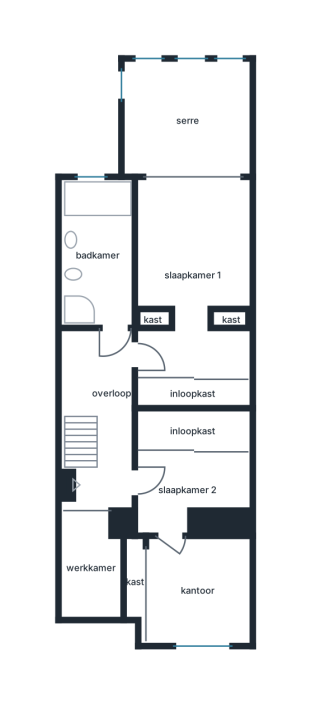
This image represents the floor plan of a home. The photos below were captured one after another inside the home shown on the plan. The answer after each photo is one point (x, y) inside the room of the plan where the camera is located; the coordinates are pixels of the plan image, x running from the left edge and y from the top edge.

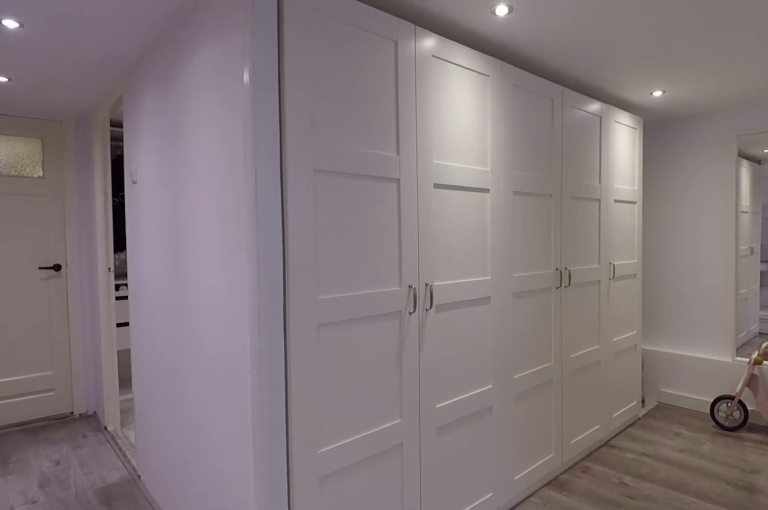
(187, 487)
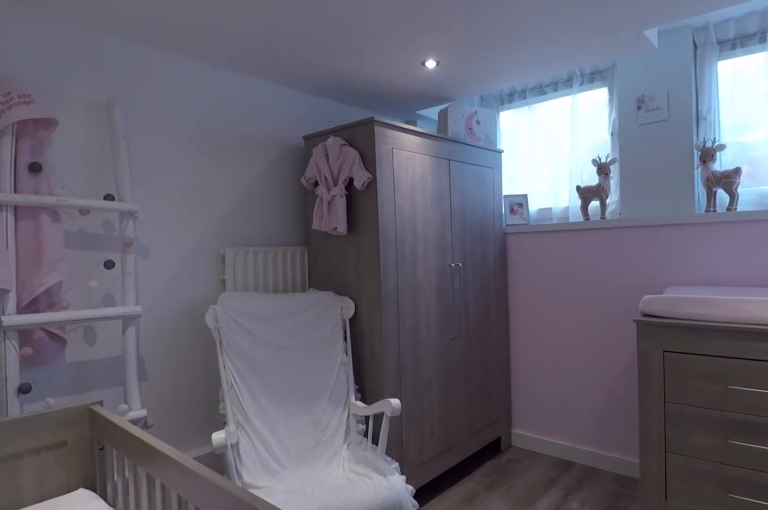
(197, 591)
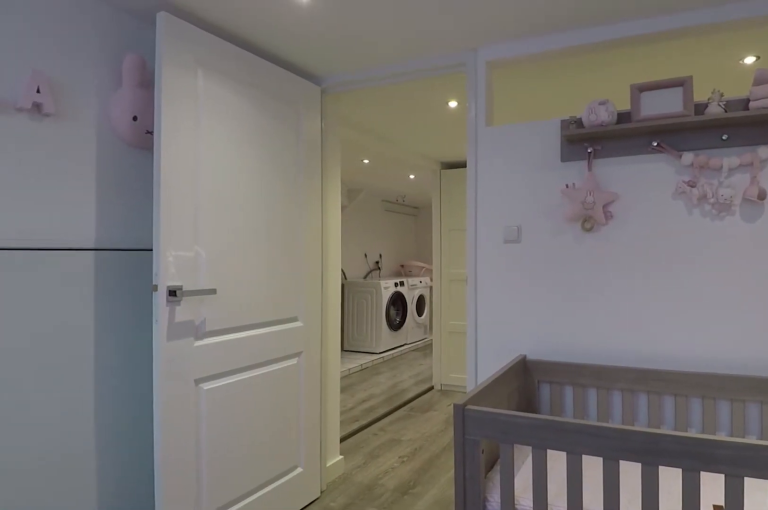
(197, 591)
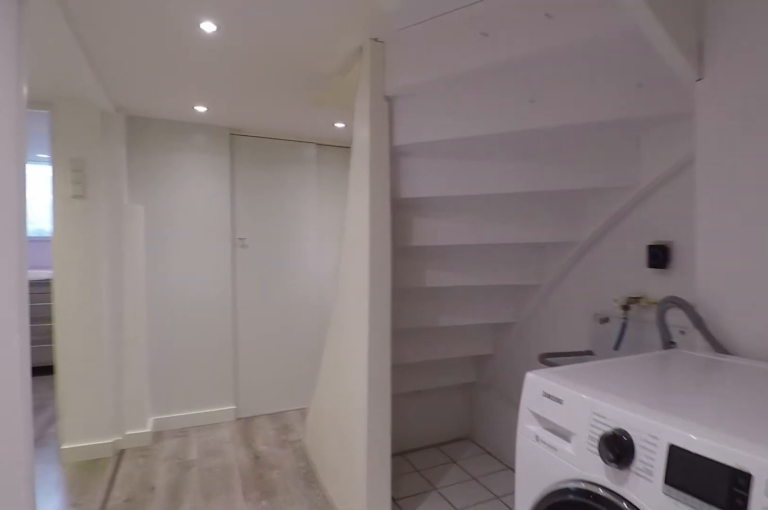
(104, 428)
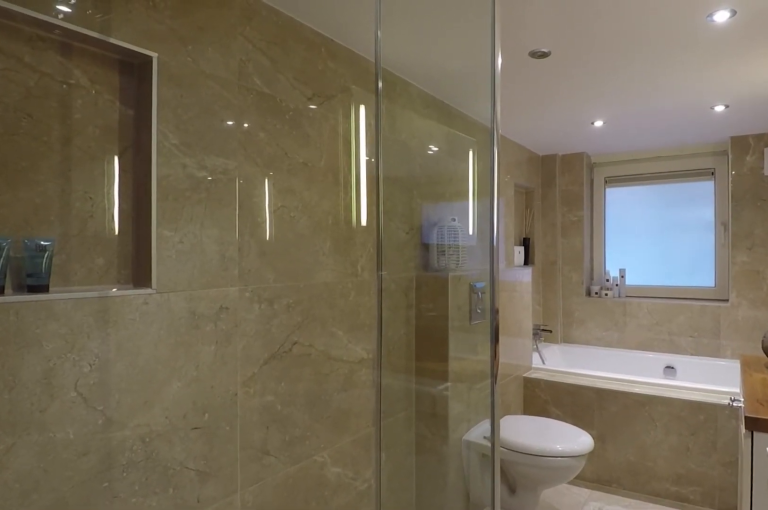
(98, 255)
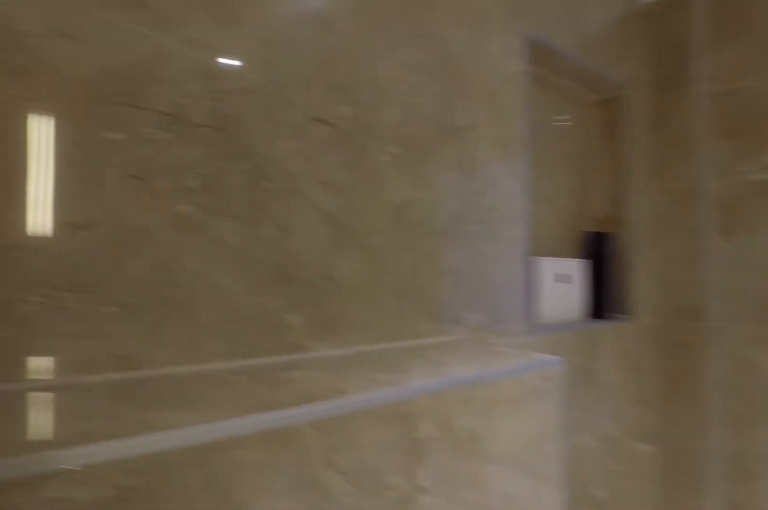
(98, 255)
